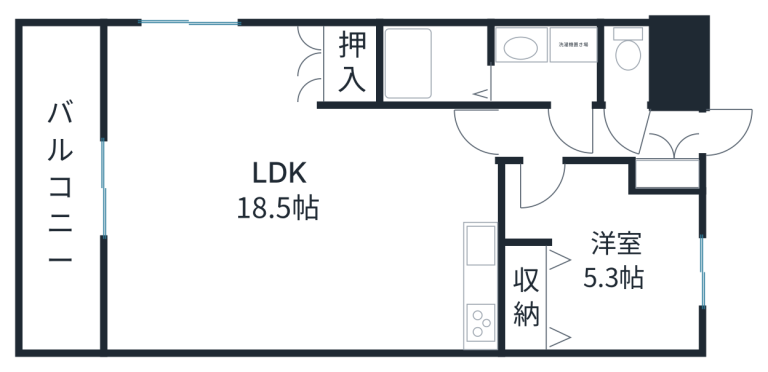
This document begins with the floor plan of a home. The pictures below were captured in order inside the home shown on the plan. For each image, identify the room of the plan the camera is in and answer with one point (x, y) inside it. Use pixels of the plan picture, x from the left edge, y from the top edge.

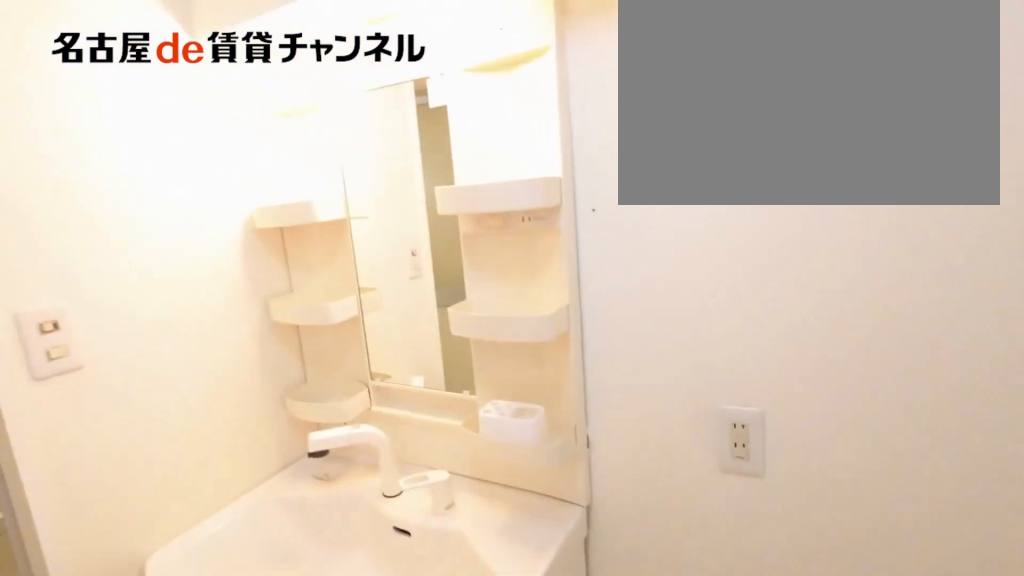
(546, 62)
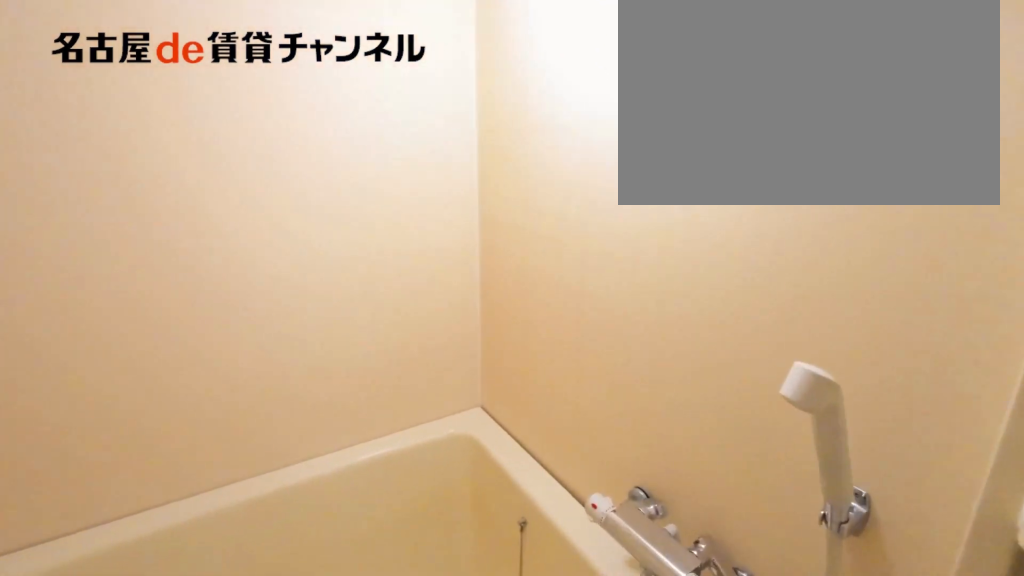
(436, 65)
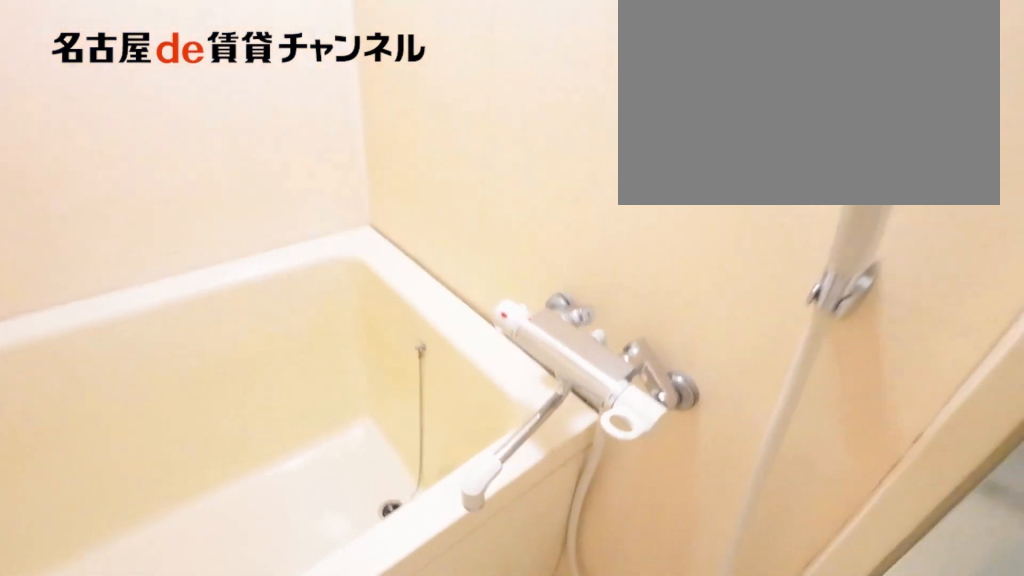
(436, 65)
